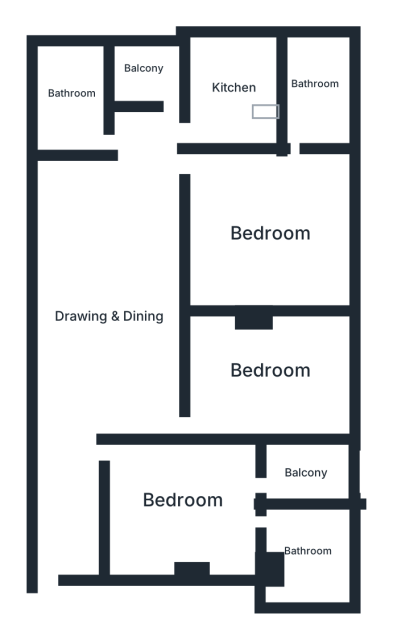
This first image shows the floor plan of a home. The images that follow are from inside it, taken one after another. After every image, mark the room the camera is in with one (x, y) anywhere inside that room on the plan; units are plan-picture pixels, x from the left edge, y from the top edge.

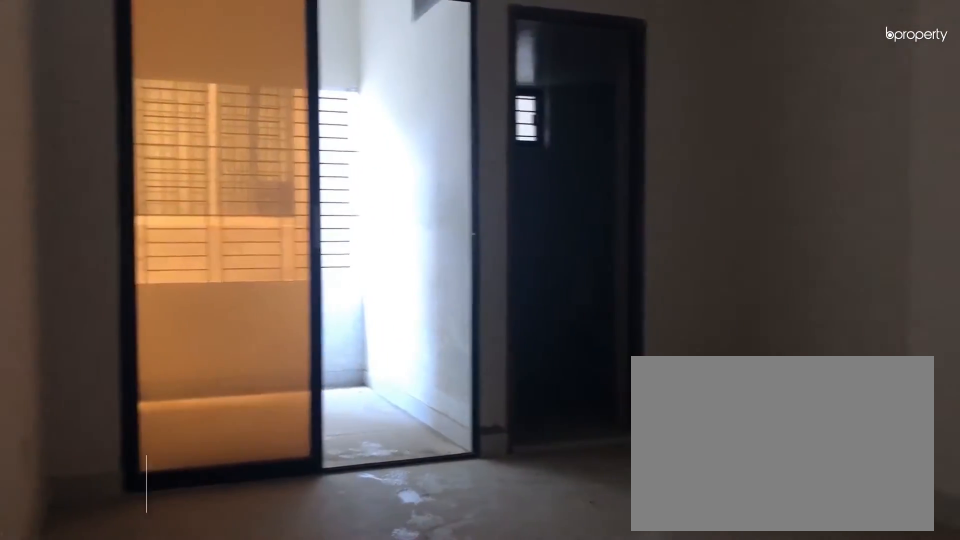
(182, 502)
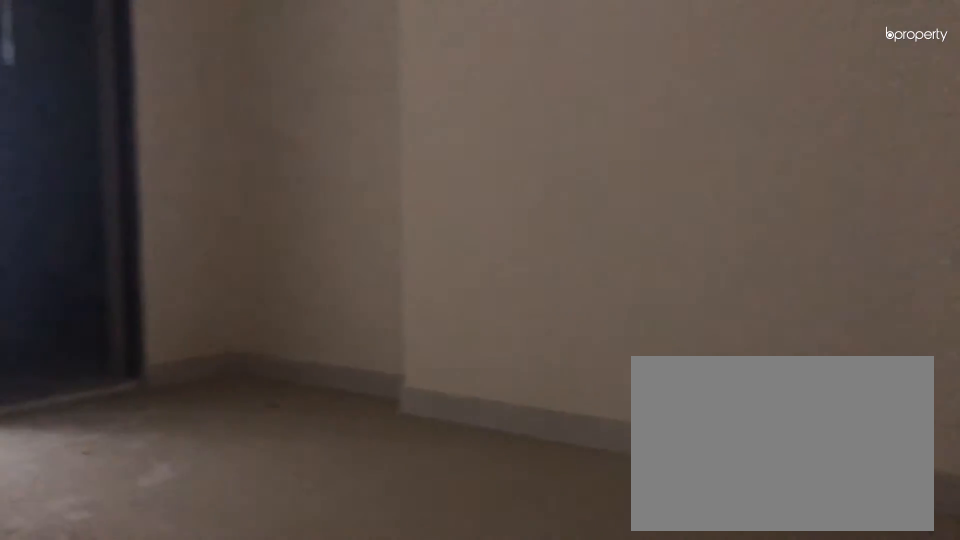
(182, 502)
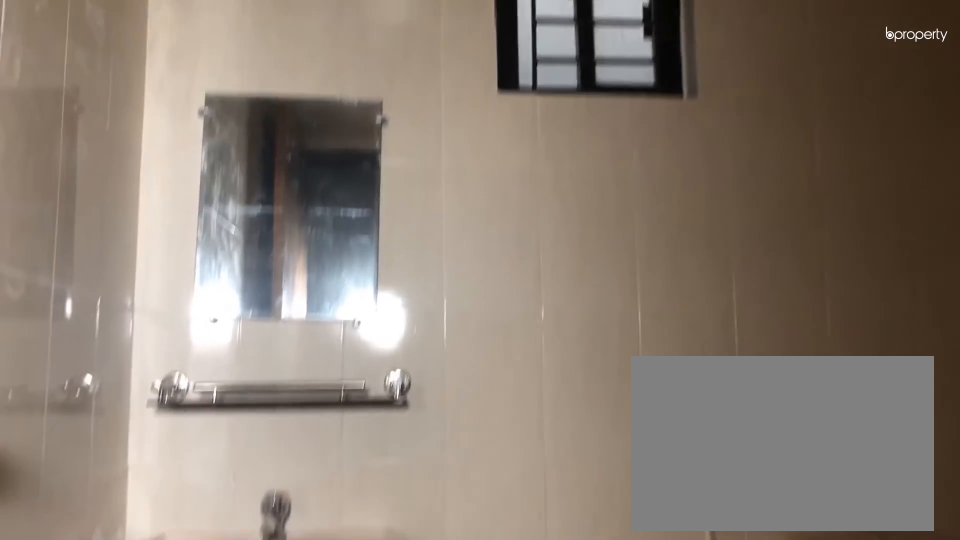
(309, 554)
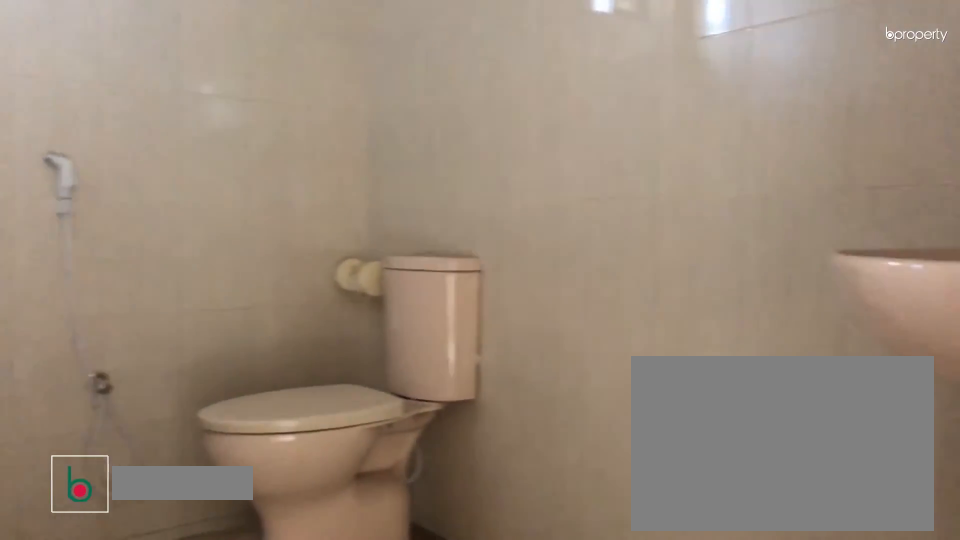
(316, 83)
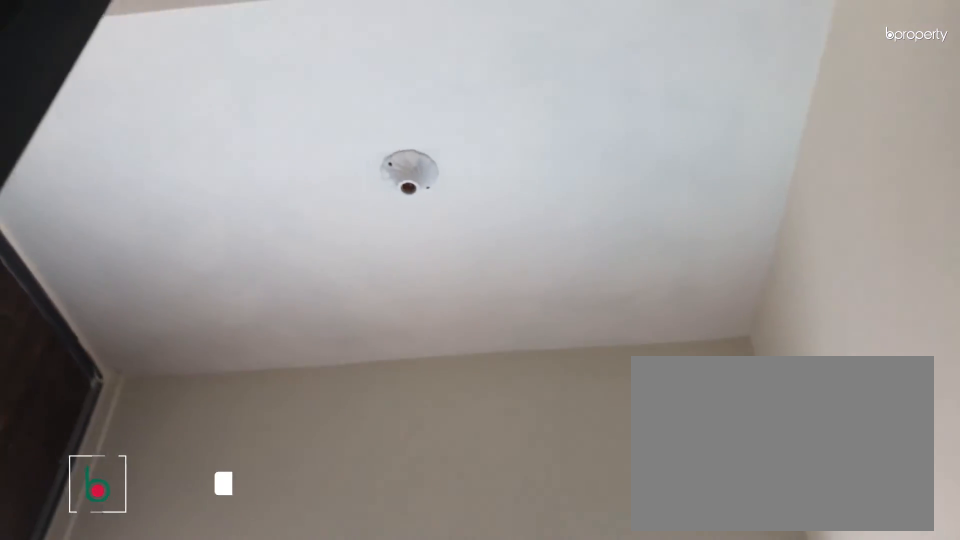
(152, 63)
